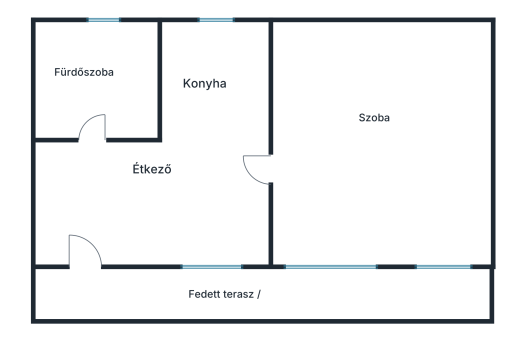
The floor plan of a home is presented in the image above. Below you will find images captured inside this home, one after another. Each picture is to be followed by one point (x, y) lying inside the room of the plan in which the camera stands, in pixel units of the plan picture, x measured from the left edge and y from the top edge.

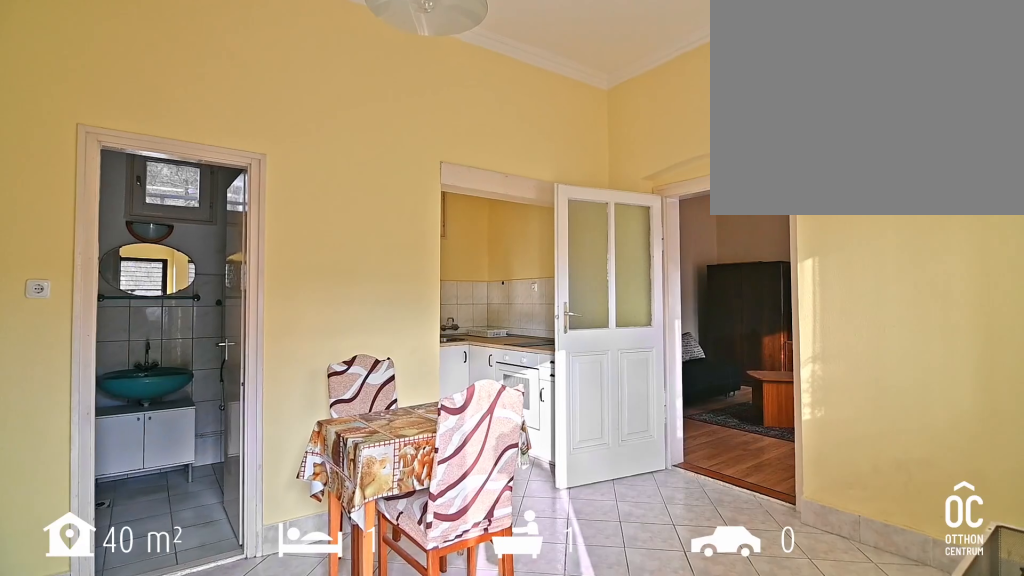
(169, 196)
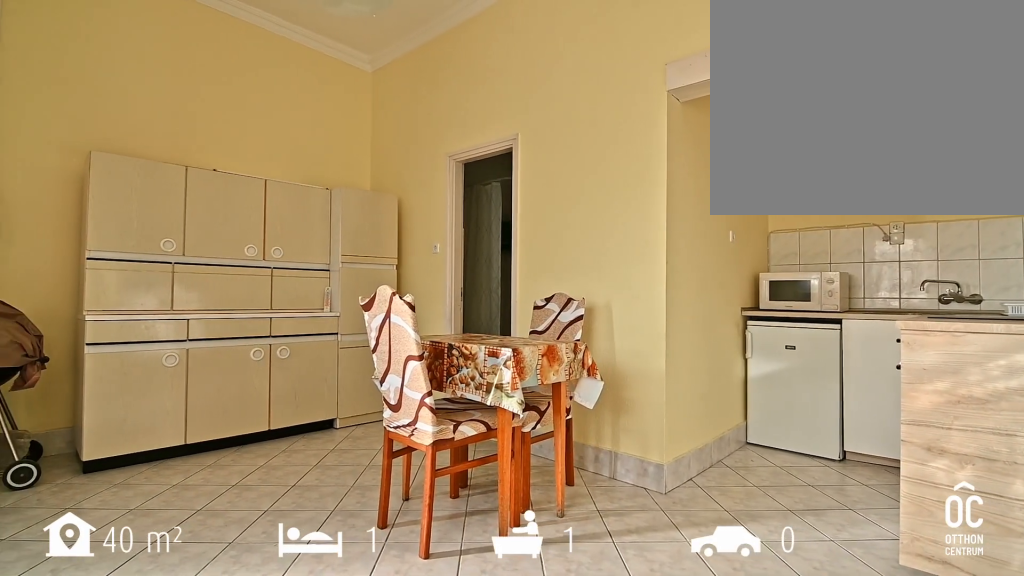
(168, 196)
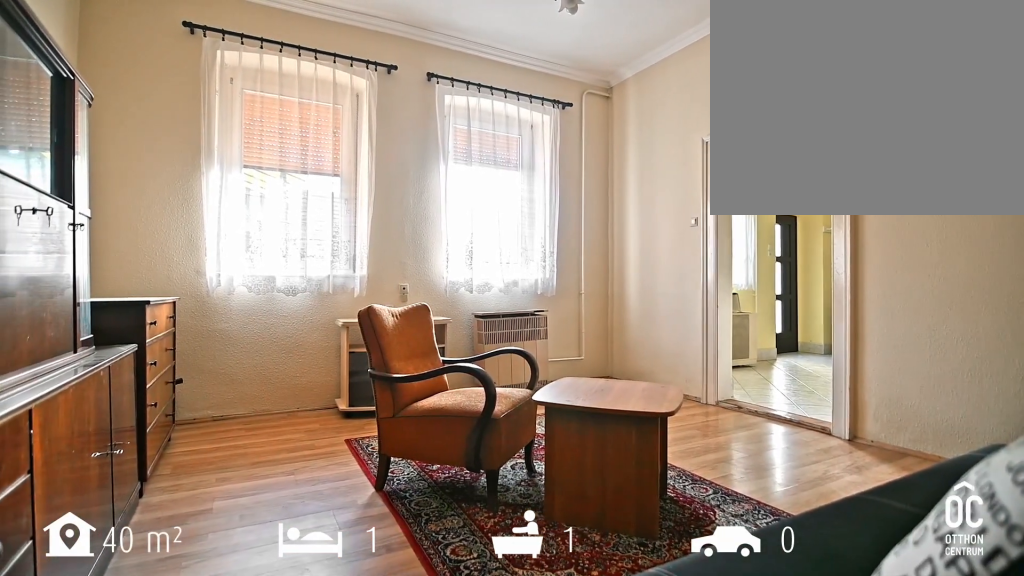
(380, 158)
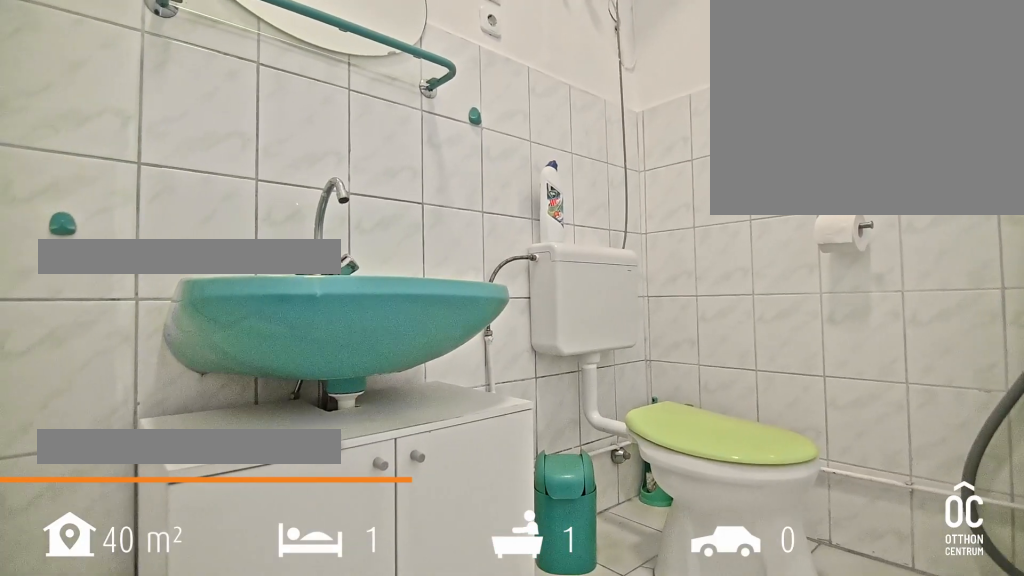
(93, 88)
